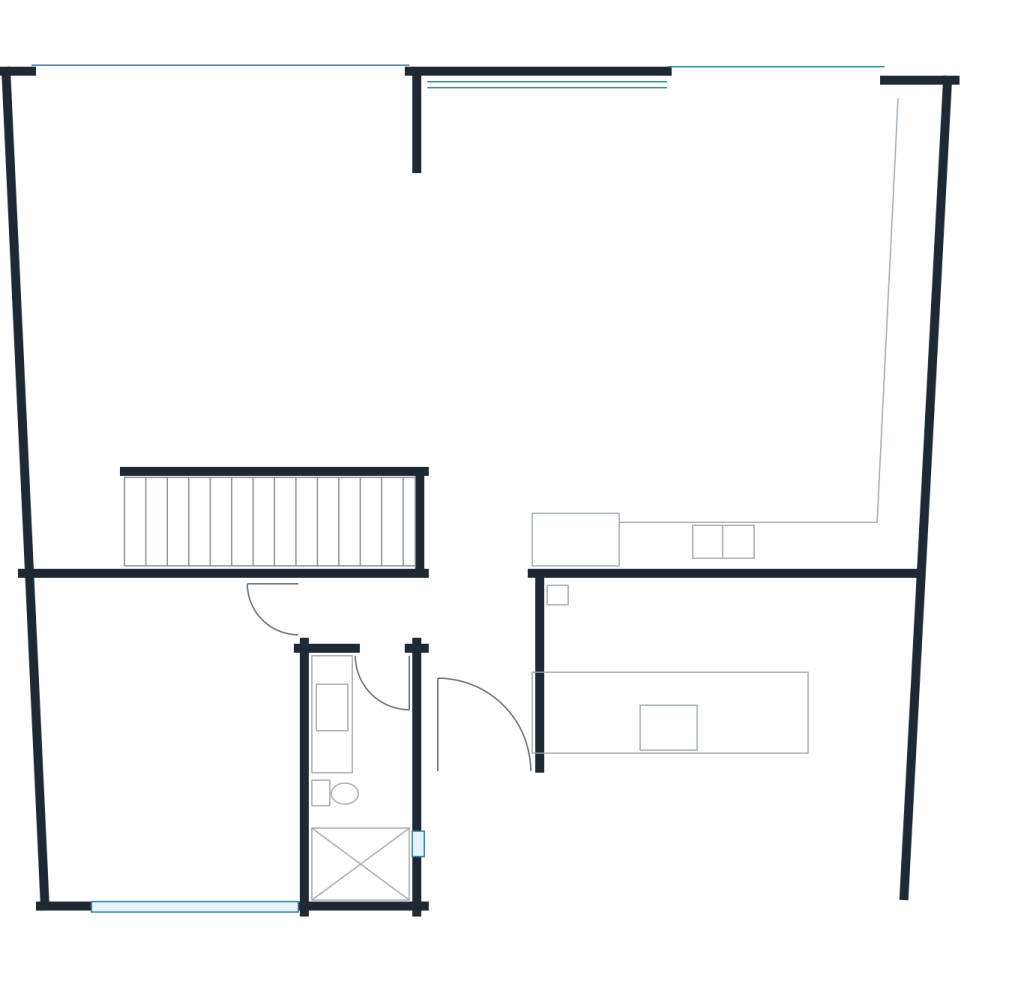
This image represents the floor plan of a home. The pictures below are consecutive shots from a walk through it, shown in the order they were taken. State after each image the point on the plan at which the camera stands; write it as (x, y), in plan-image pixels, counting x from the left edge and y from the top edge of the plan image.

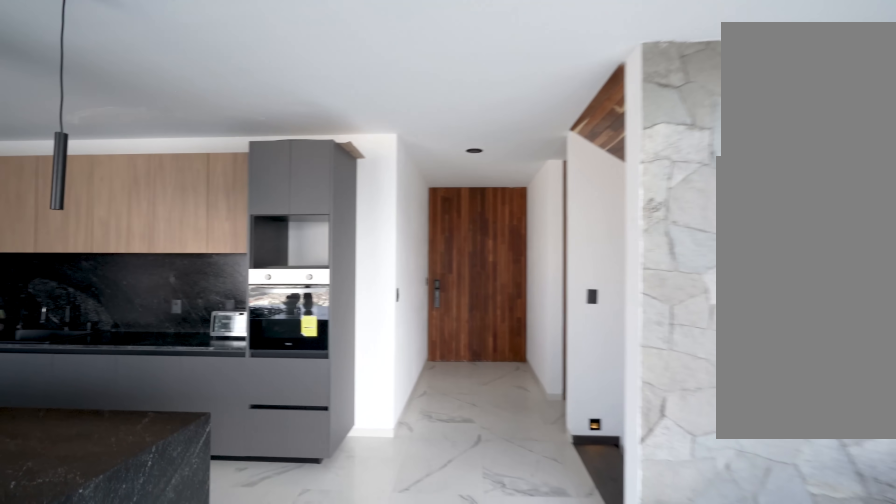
(472, 438)
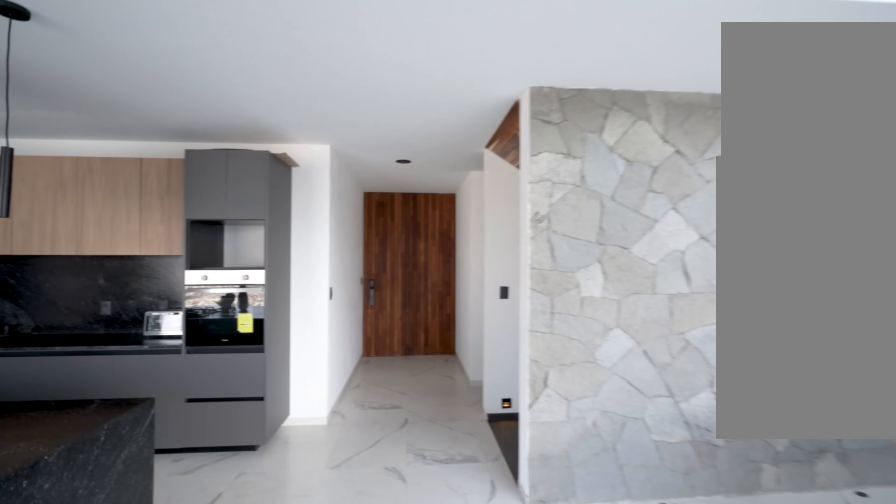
(467, 406)
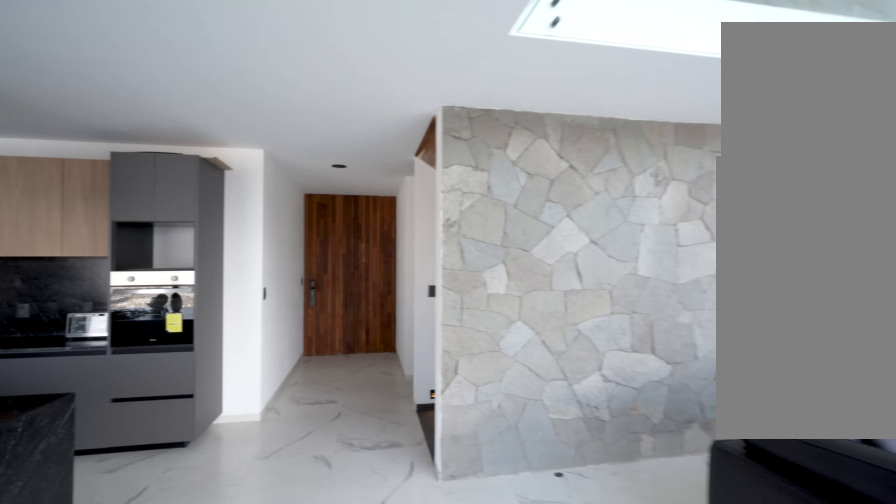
(467, 395)
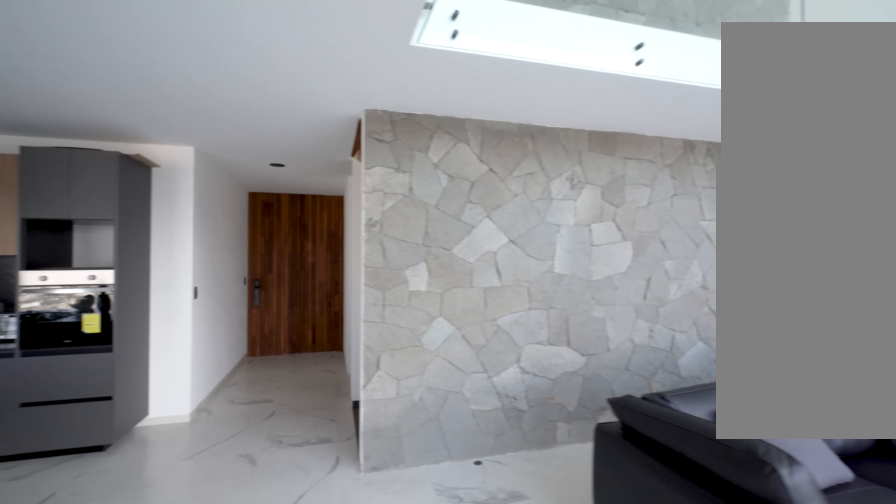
(467, 389)
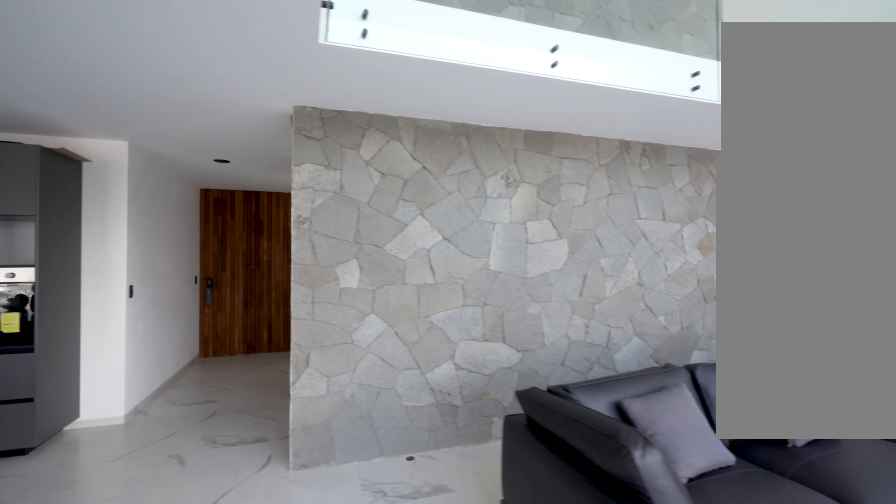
(467, 381)
